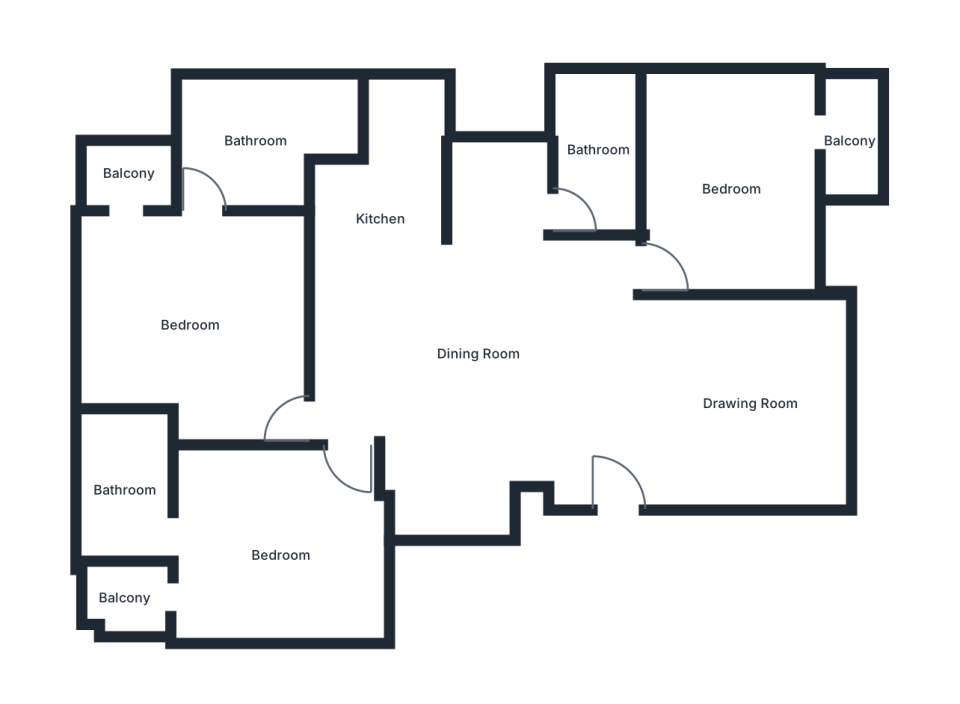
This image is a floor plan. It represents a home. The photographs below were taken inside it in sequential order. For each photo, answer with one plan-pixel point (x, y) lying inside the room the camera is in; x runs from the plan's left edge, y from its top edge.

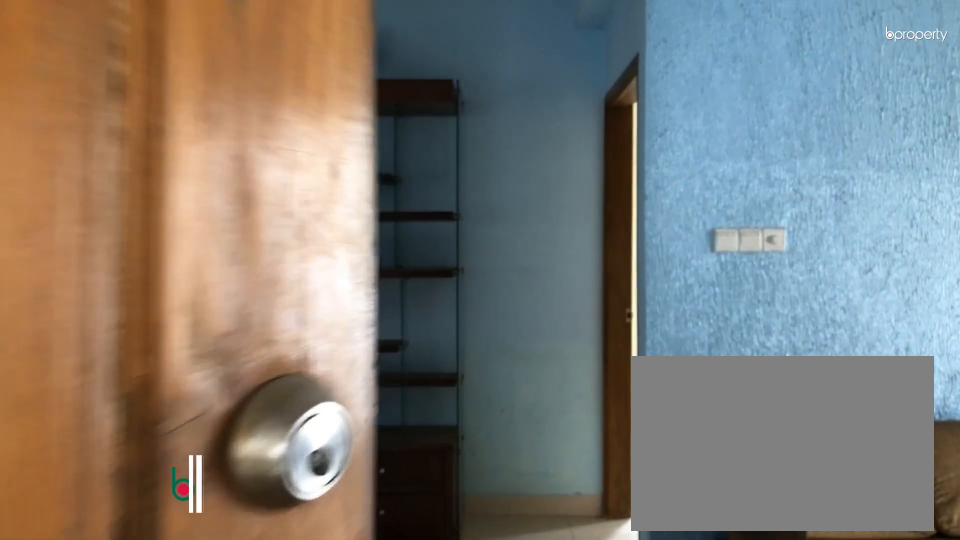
(622, 432)
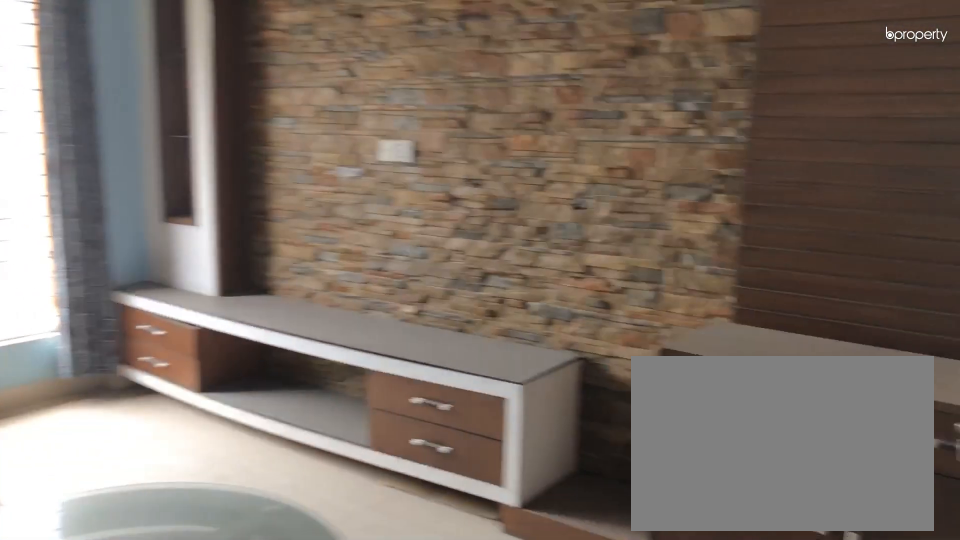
(750, 401)
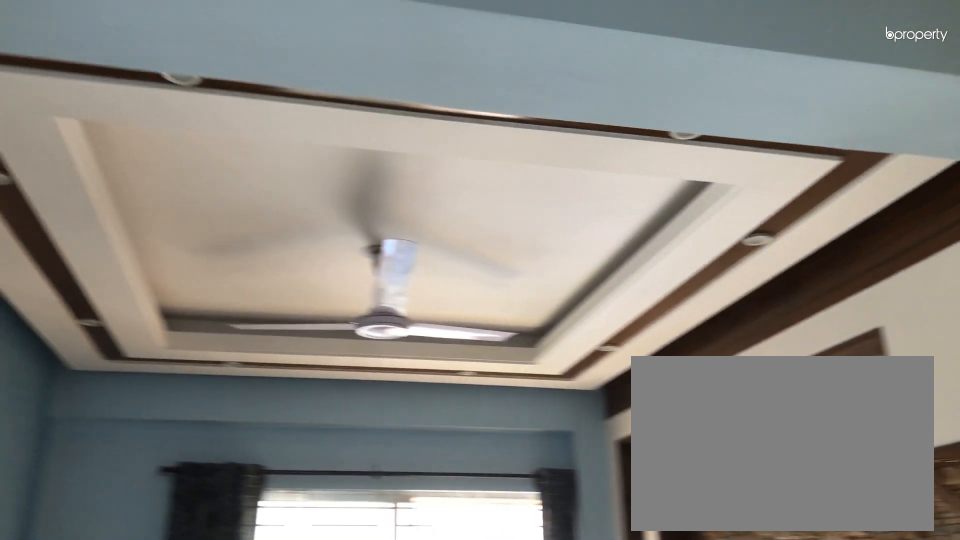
(750, 401)
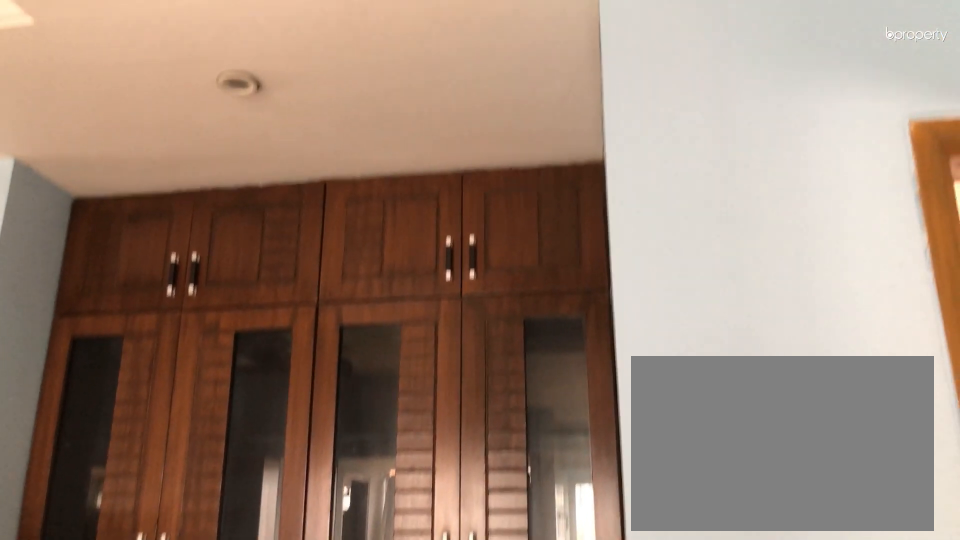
(476, 354)
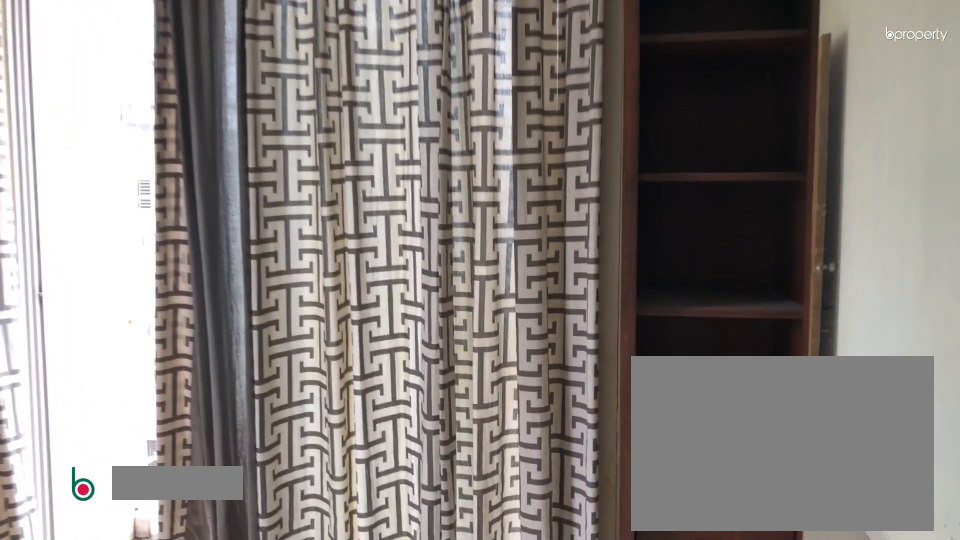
(732, 190)
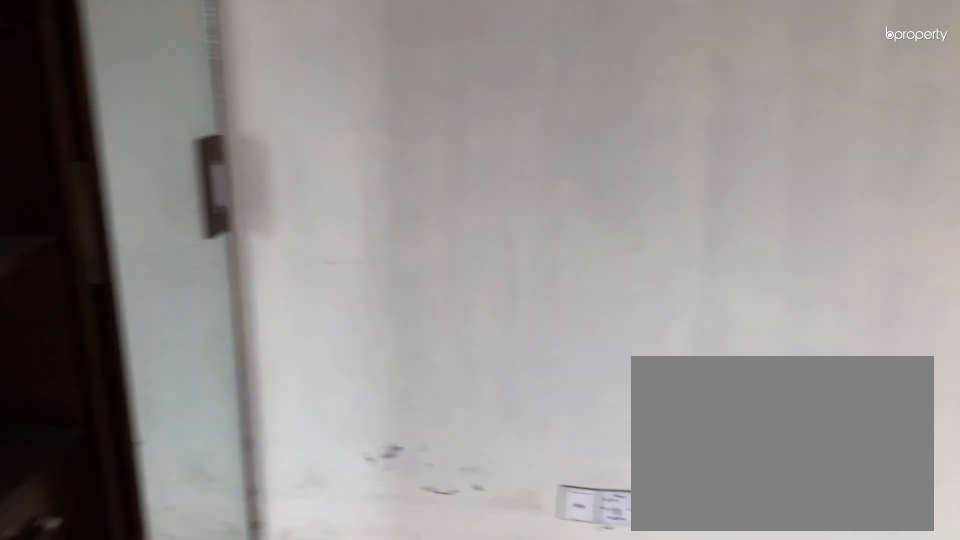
(732, 190)
